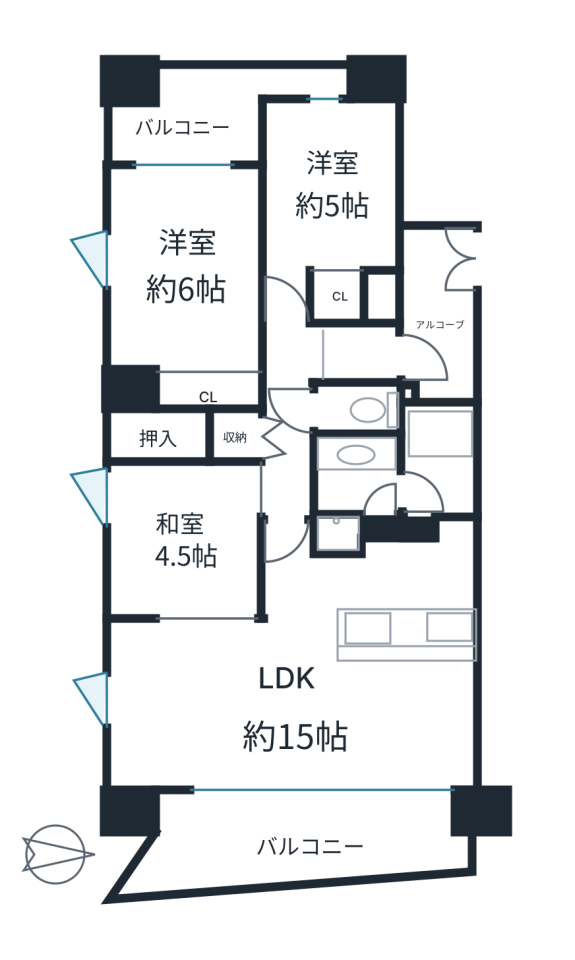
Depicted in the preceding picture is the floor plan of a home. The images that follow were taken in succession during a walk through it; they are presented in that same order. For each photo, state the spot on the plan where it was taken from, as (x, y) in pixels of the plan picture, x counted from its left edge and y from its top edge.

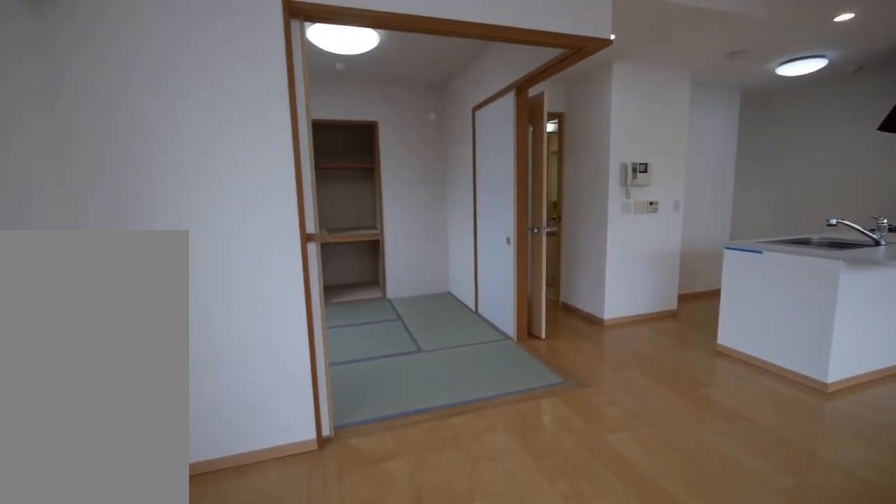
(186, 683)
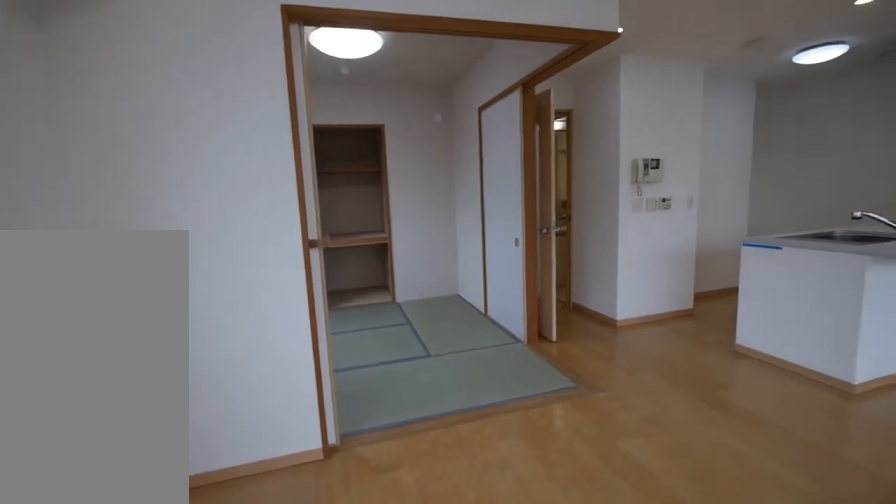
(186, 683)
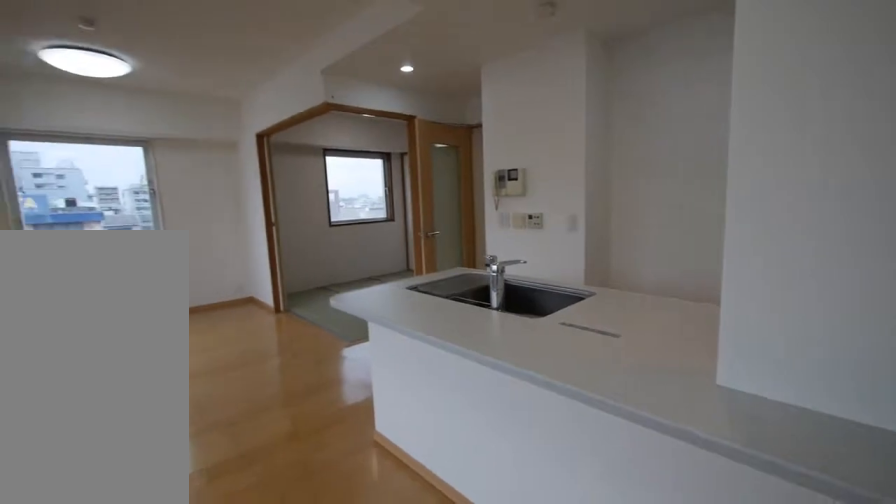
(375, 717)
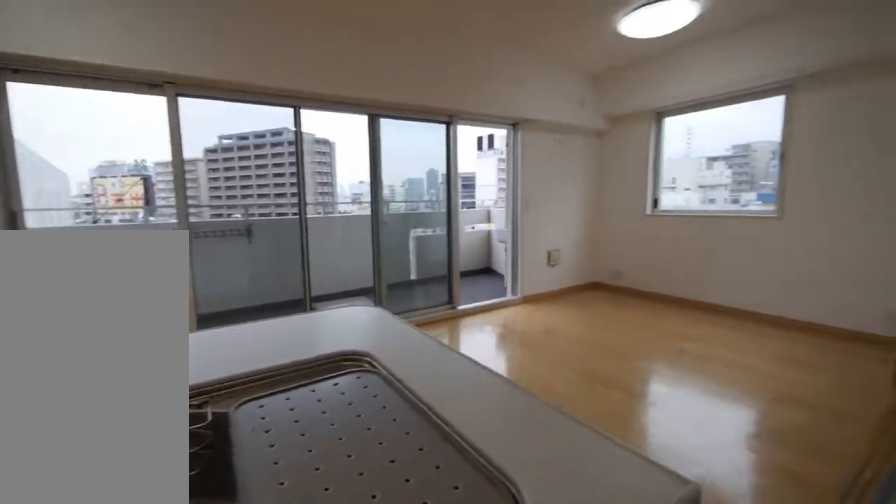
(375, 579)
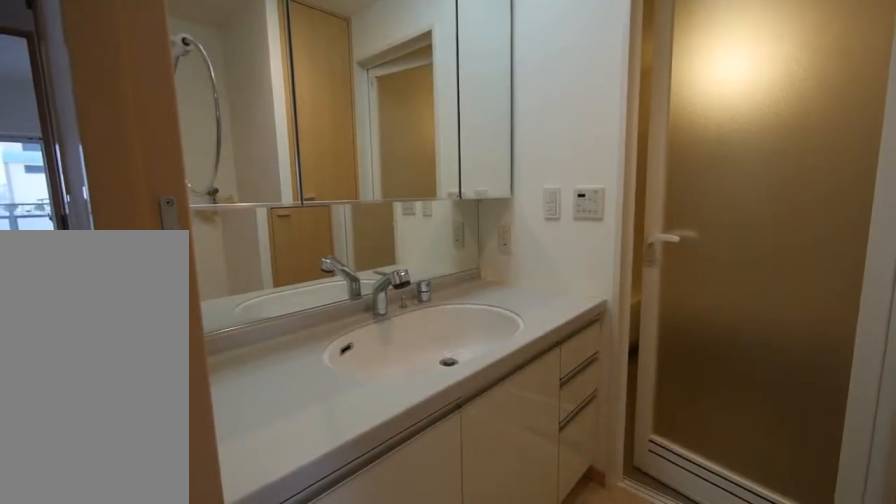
(375, 480)
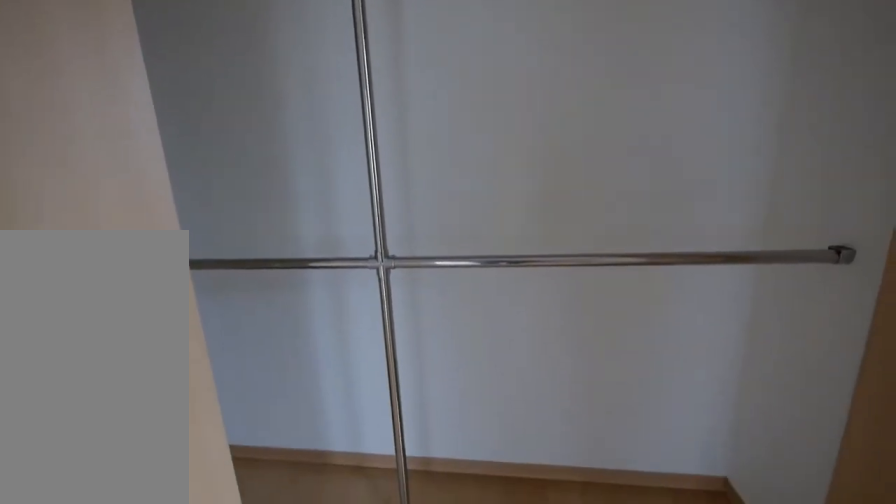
(166, 315)
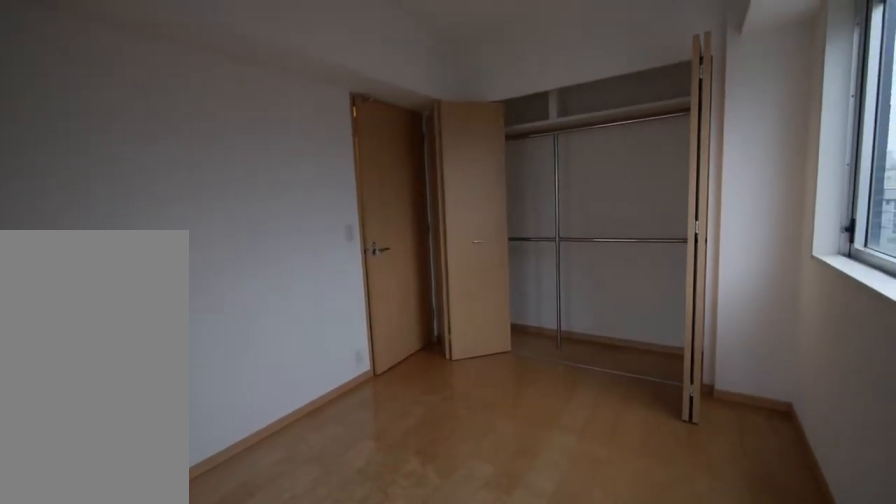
(166, 315)
